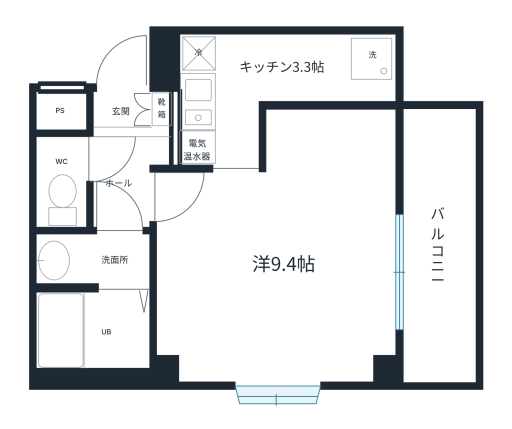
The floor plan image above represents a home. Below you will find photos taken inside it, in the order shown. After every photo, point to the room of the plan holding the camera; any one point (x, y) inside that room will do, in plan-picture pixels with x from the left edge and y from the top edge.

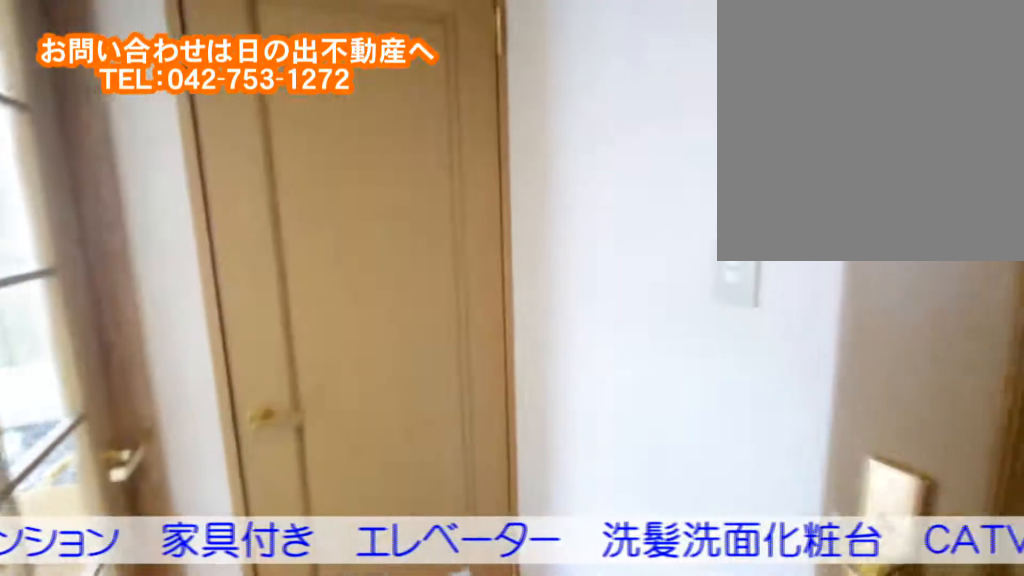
(126, 137)
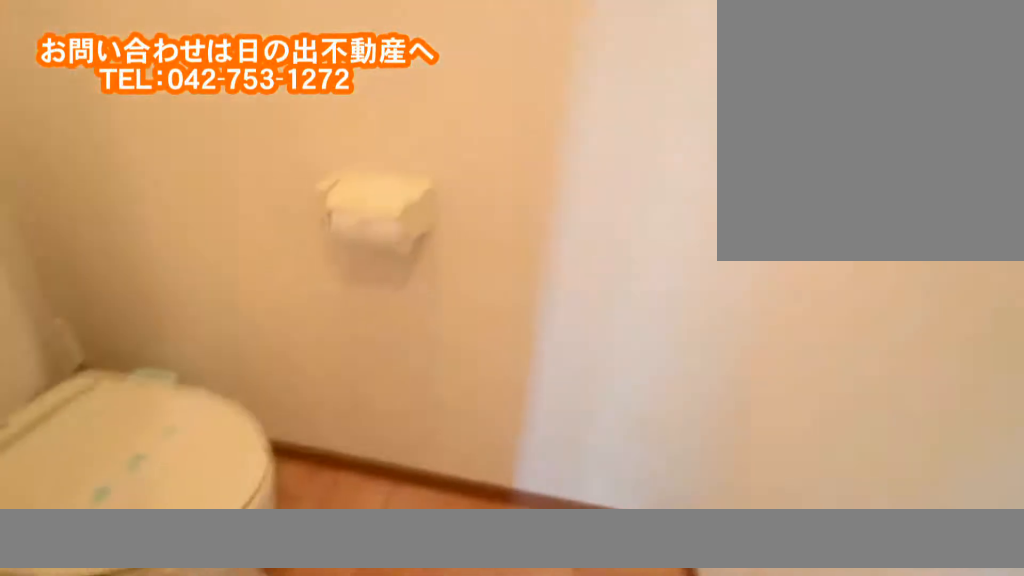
(63, 169)
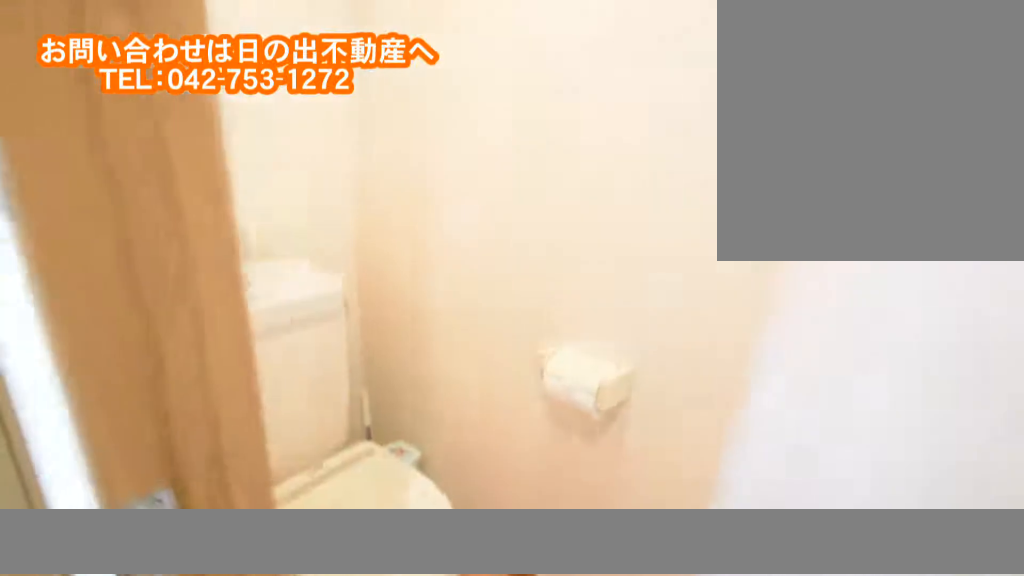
(63, 170)
